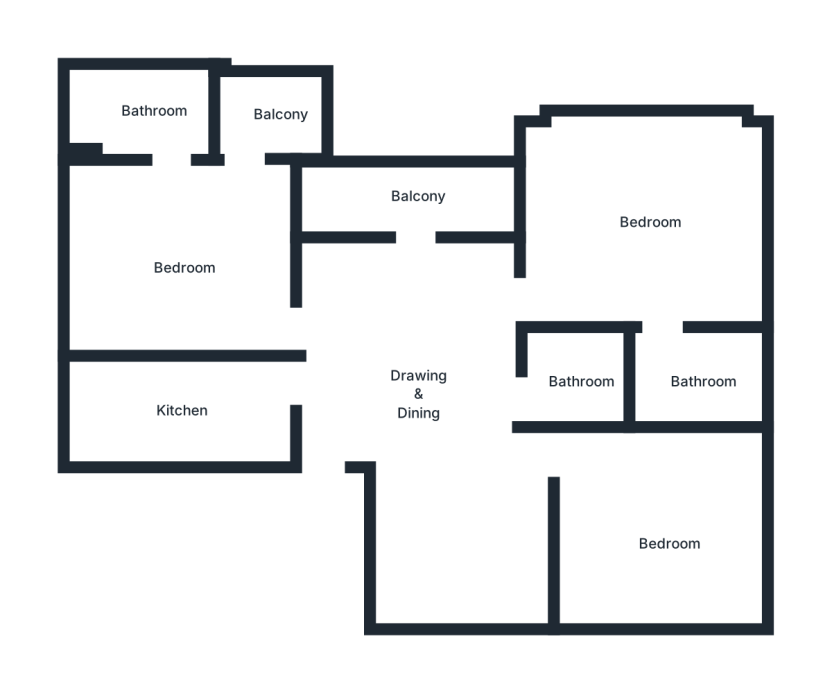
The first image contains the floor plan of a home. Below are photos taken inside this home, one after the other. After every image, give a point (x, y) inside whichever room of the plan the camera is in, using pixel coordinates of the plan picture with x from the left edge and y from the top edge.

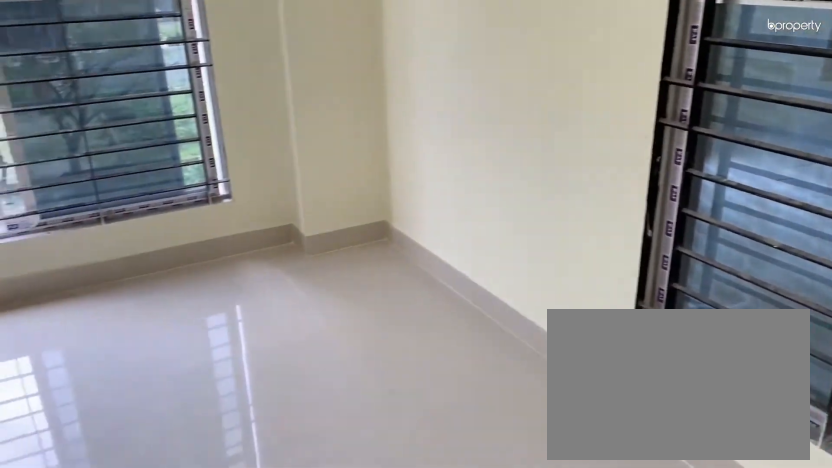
(645, 226)
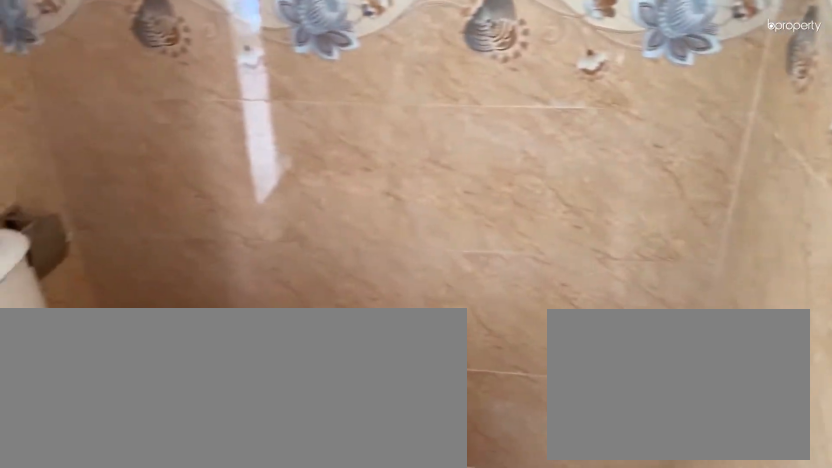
(702, 374)
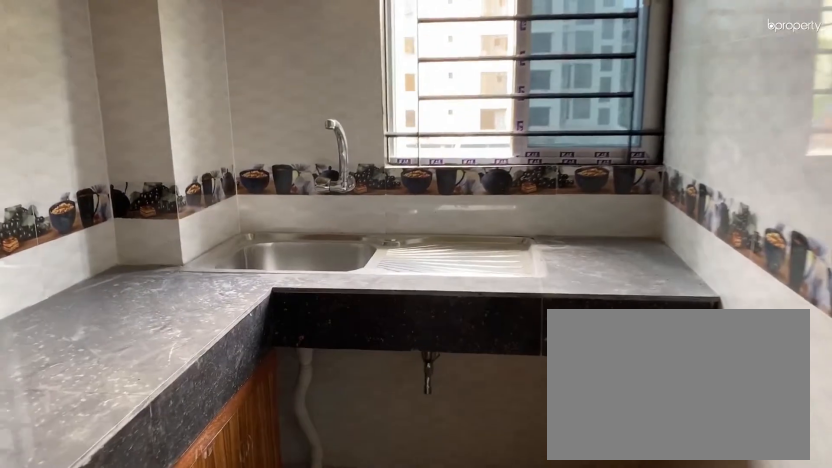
(181, 408)
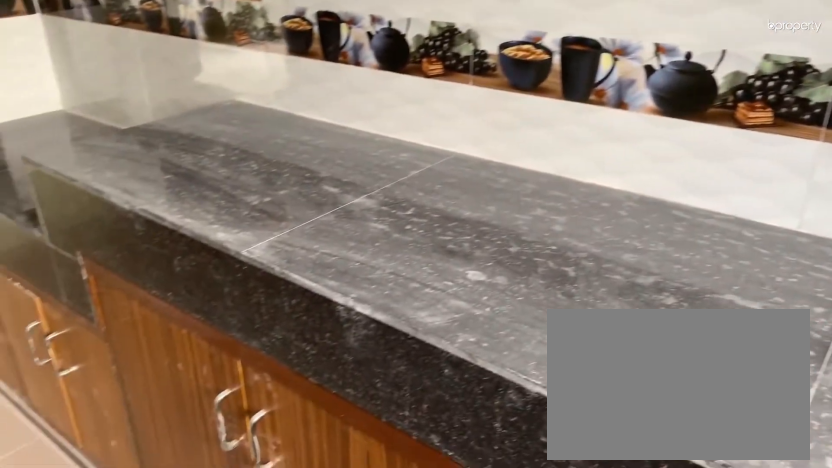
(181, 408)
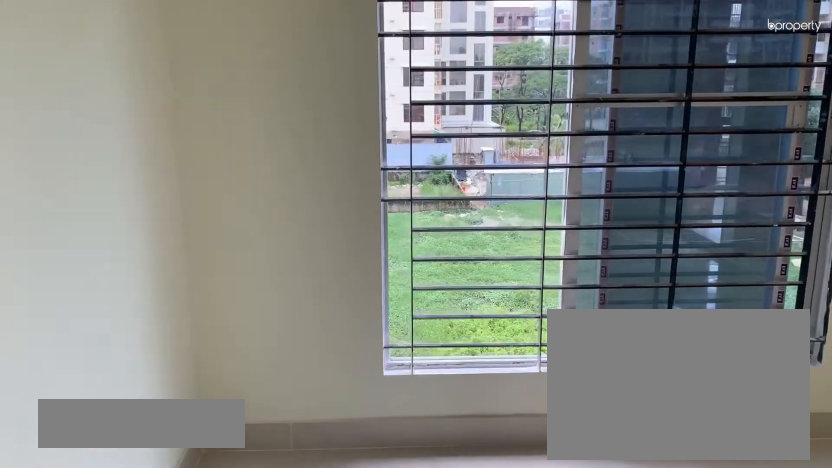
(182, 270)
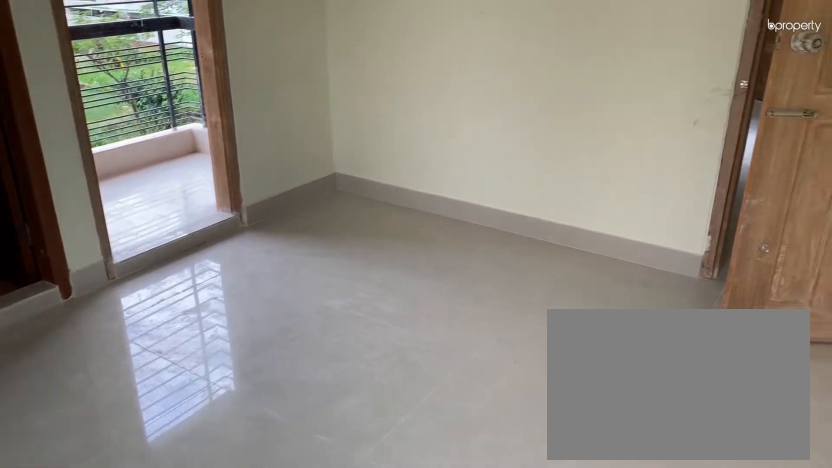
(182, 270)
